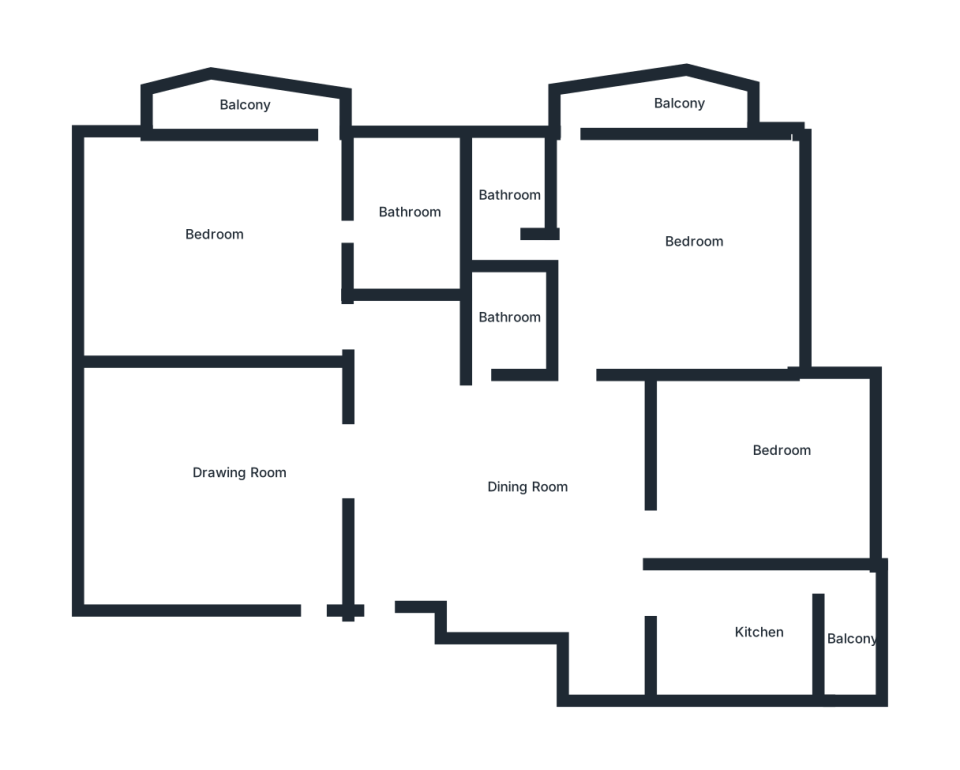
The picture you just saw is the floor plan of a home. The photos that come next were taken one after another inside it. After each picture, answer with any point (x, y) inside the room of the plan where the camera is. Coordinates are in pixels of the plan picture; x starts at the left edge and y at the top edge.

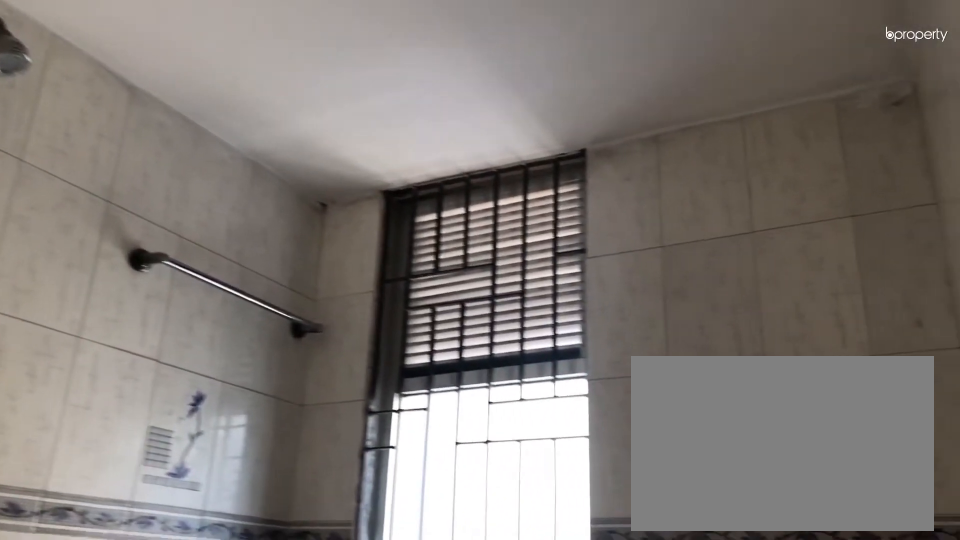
(497, 207)
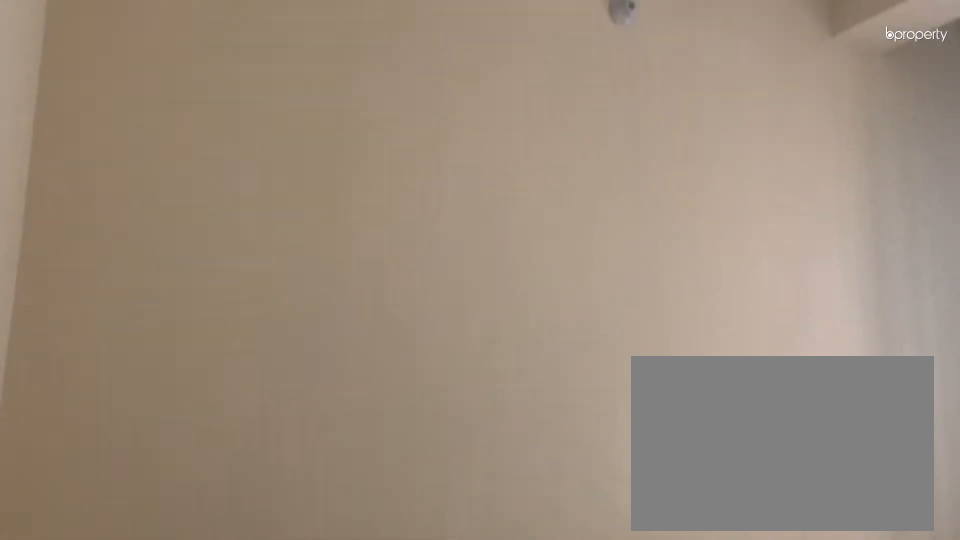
(762, 456)
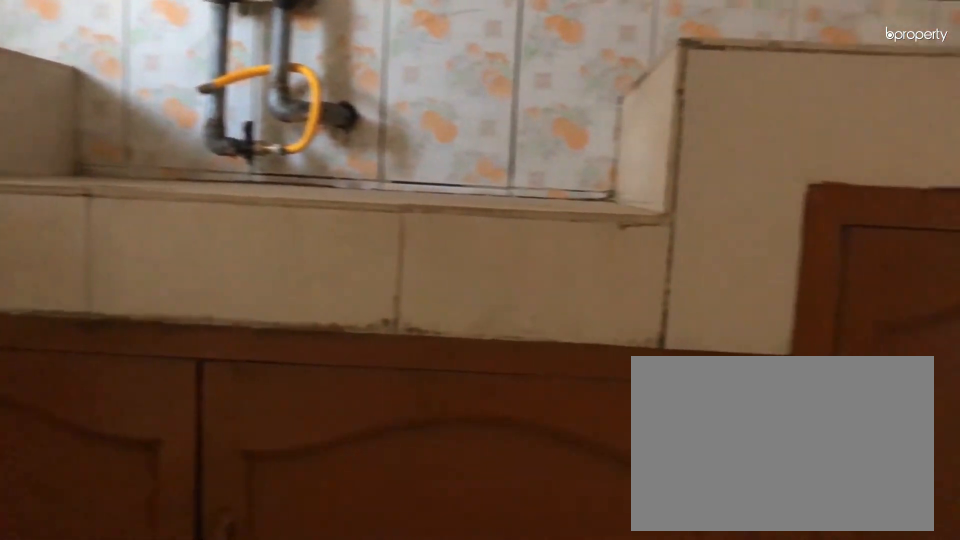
(764, 641)
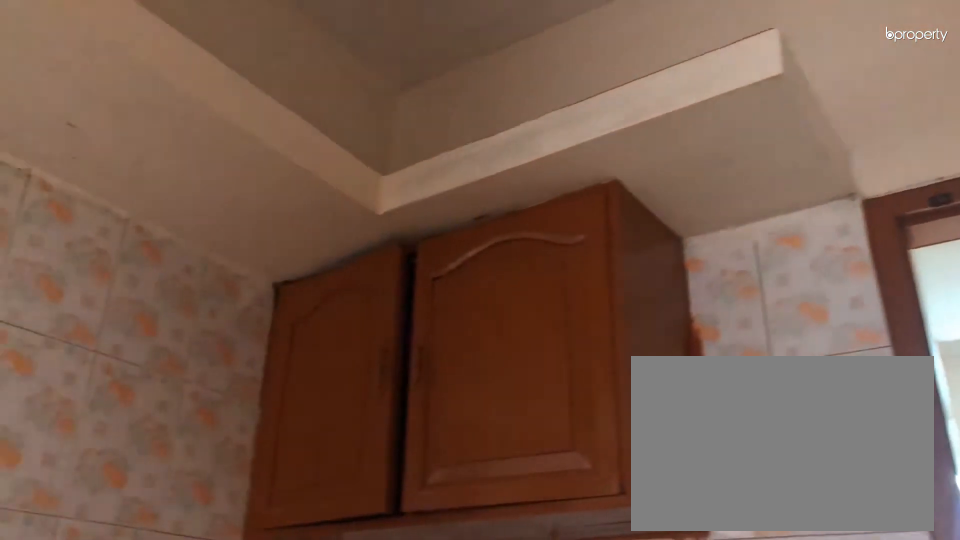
(764, 641)
